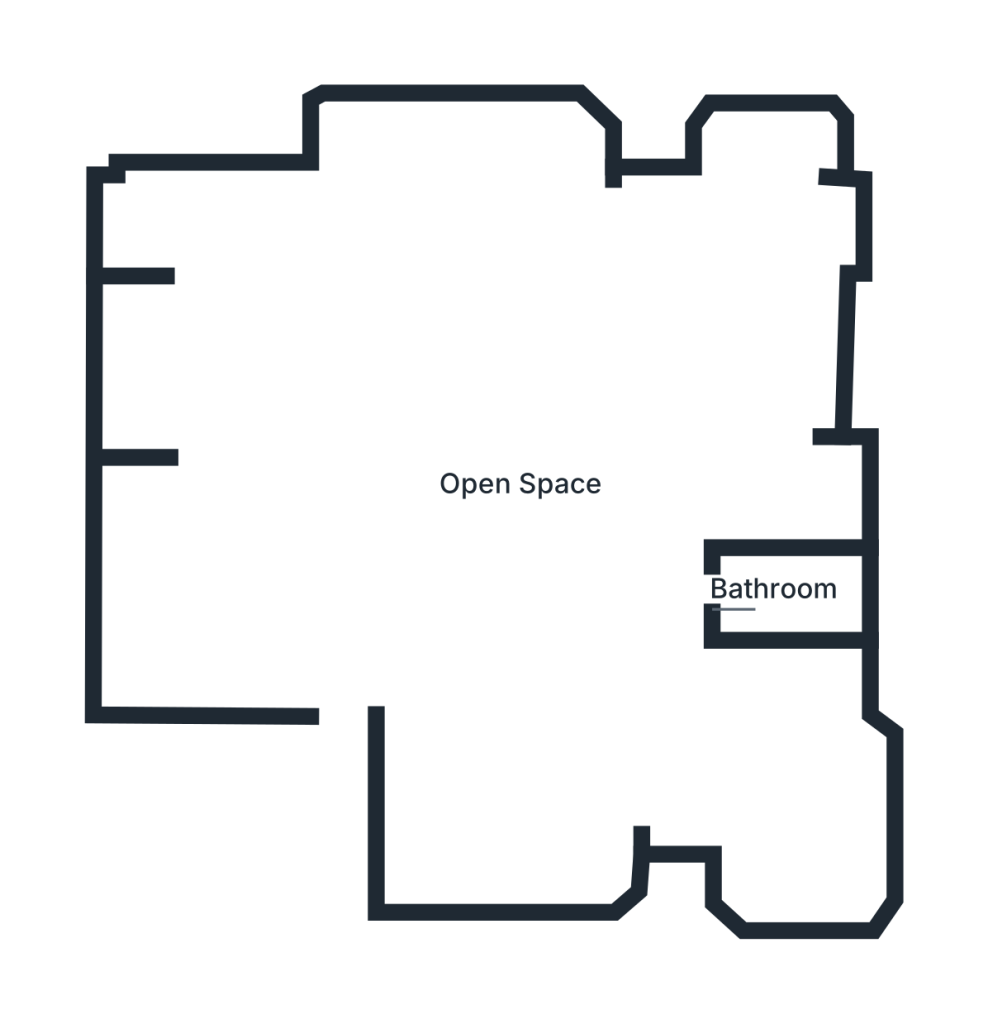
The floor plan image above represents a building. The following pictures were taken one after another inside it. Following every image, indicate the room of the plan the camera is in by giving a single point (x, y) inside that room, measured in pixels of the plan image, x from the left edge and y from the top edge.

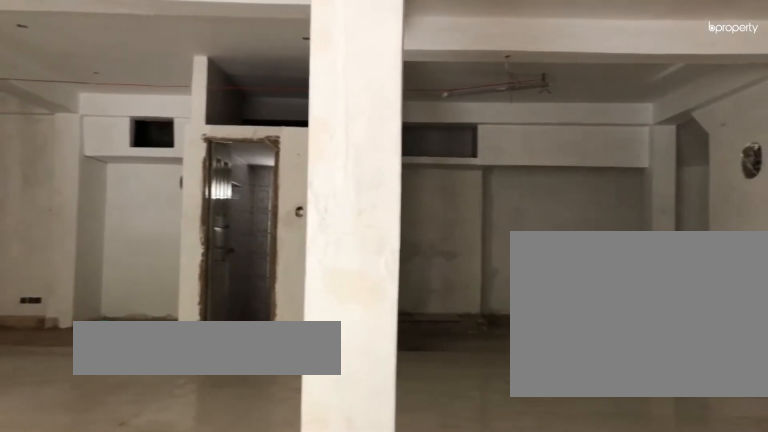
(371, 605)
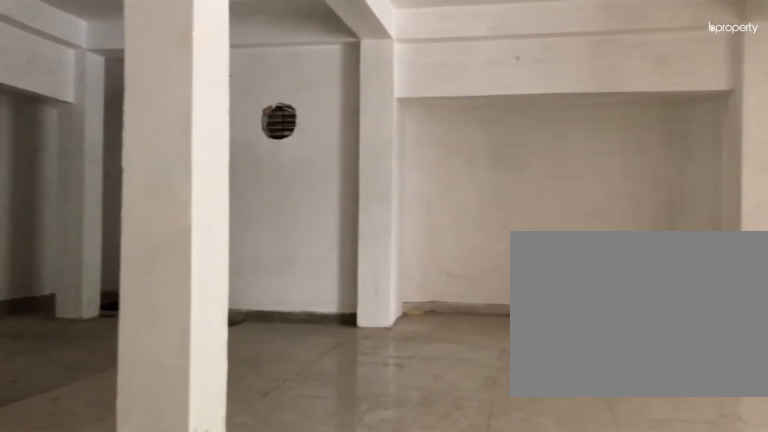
(621, 614)
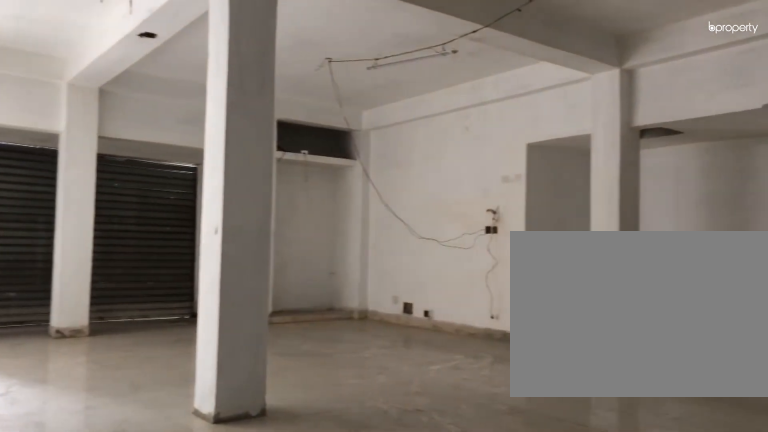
(621, 614)
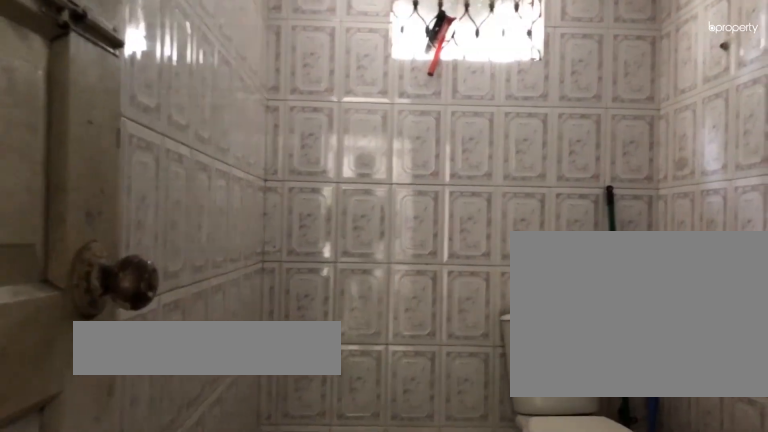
(787, 593)
